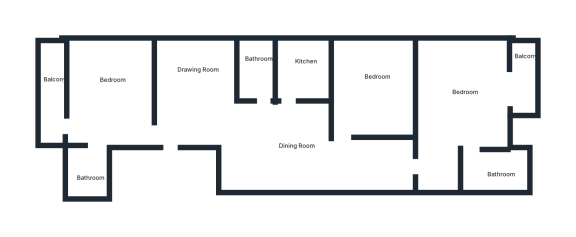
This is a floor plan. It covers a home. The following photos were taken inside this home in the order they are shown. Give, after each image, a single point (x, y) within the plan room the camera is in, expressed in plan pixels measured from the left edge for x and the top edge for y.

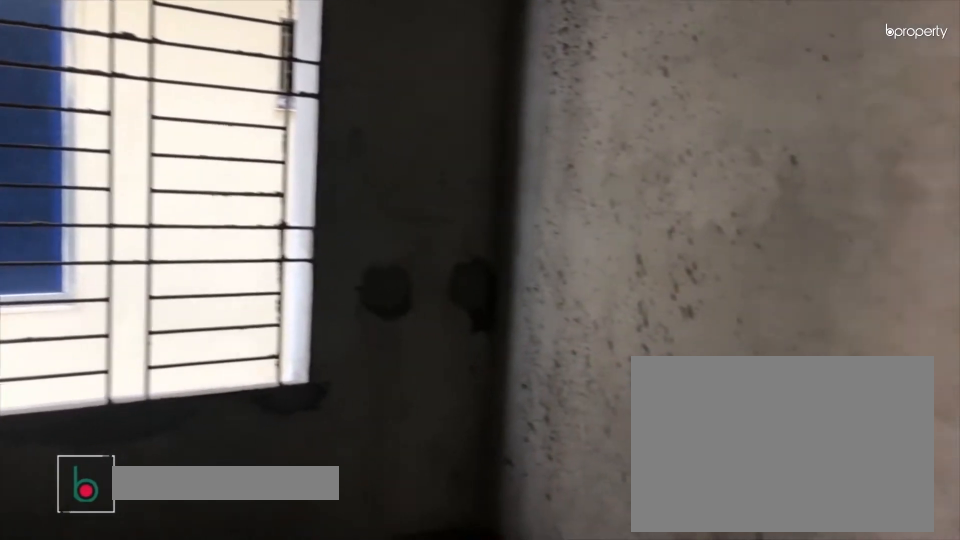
(201, 102)
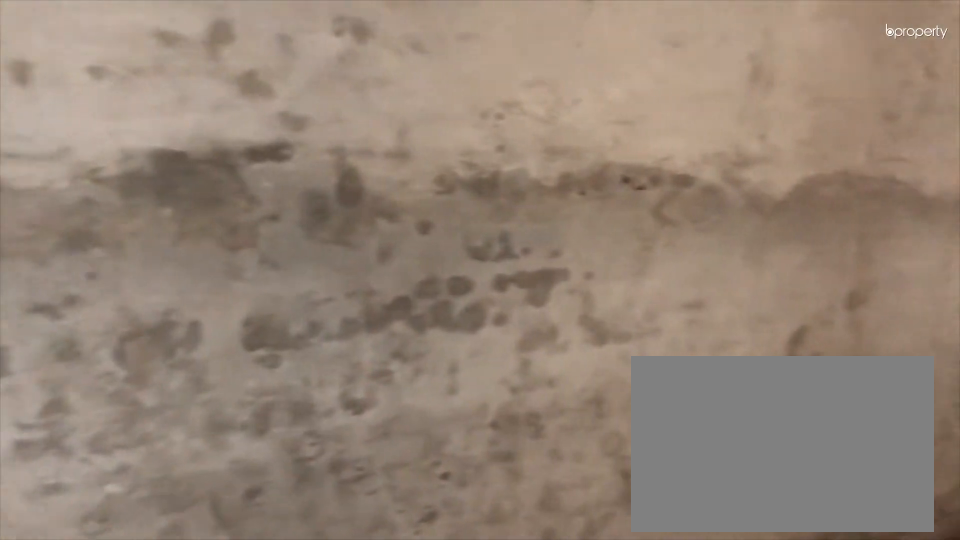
(279, 129)
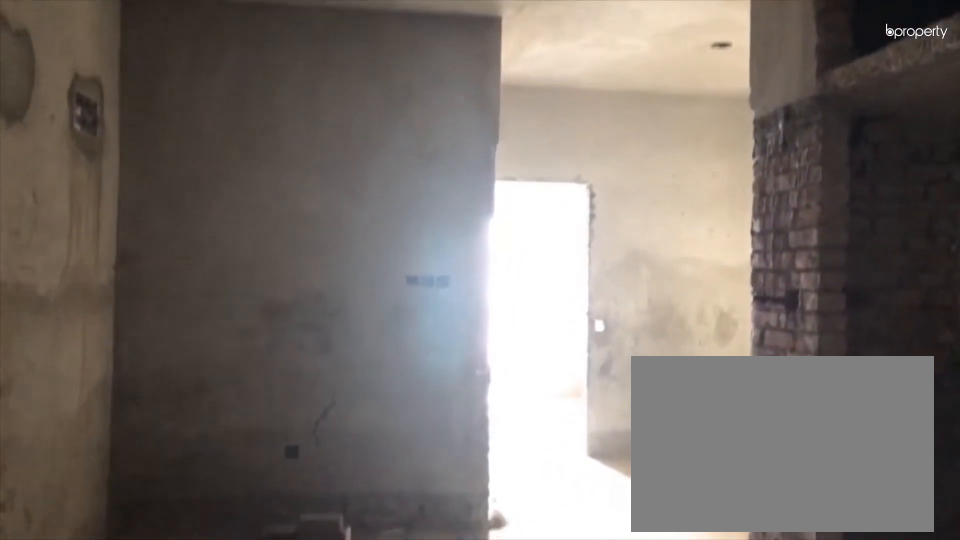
(279, 129)
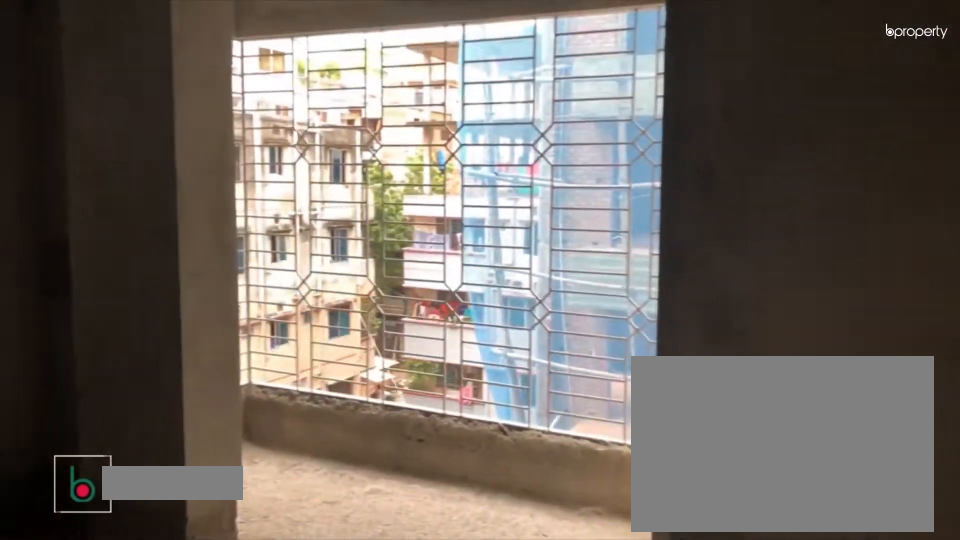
(440, 148)
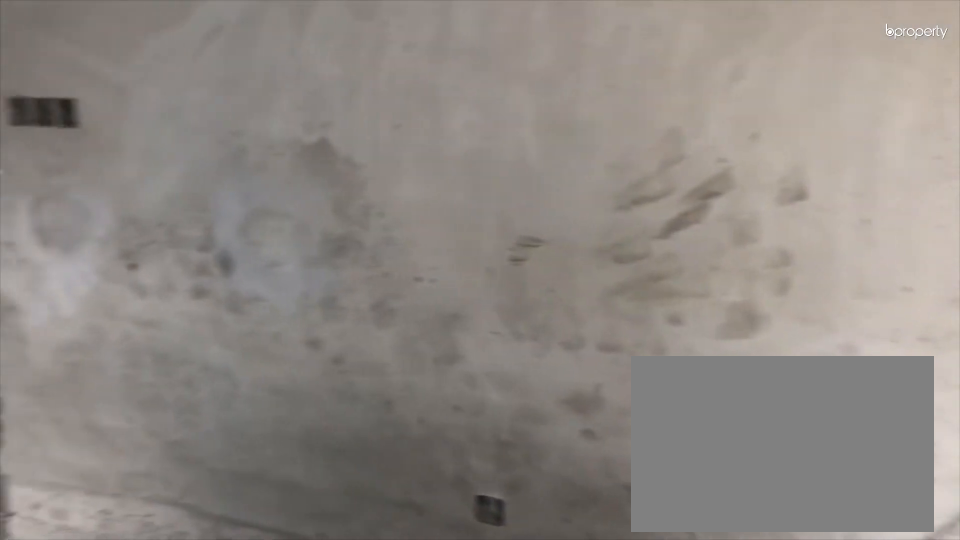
(457, 83)
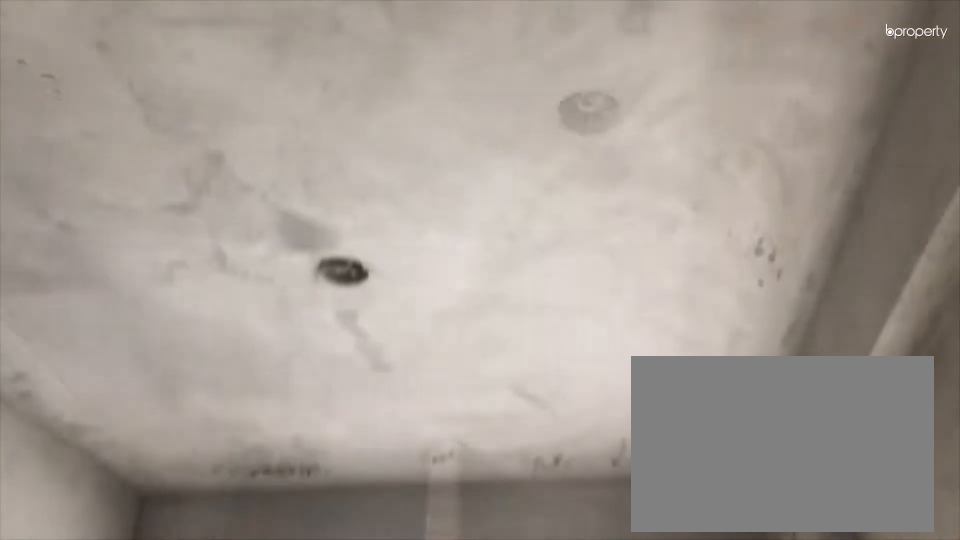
(457, 83)
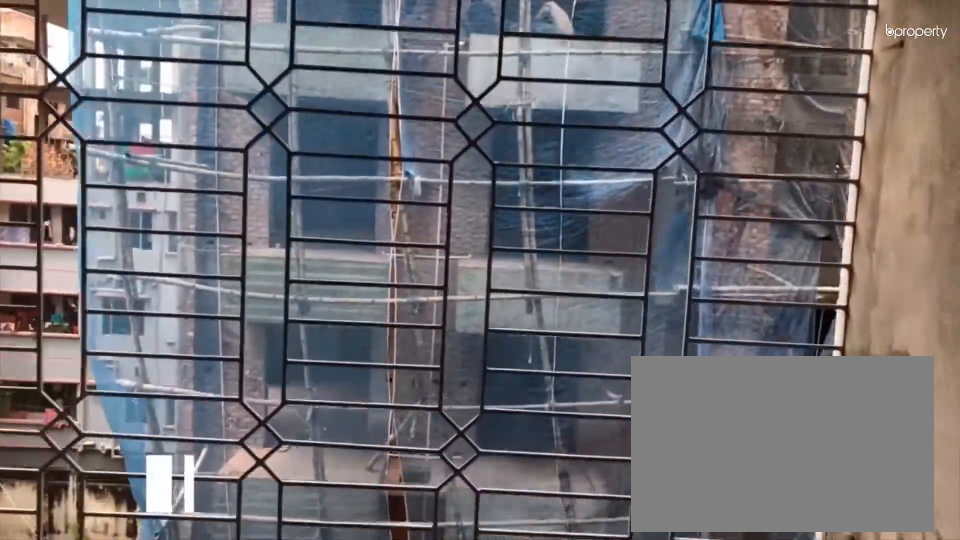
(524, 77)
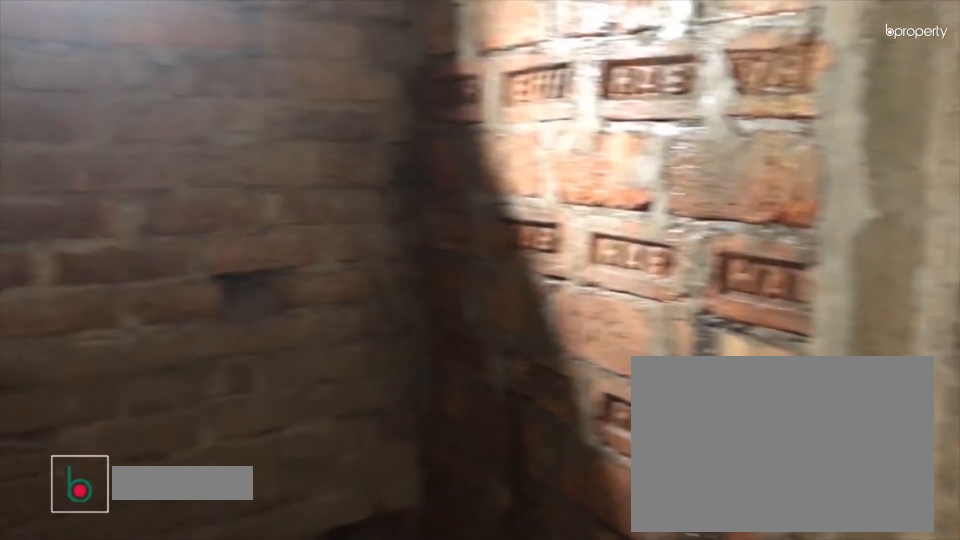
(493, 172)
